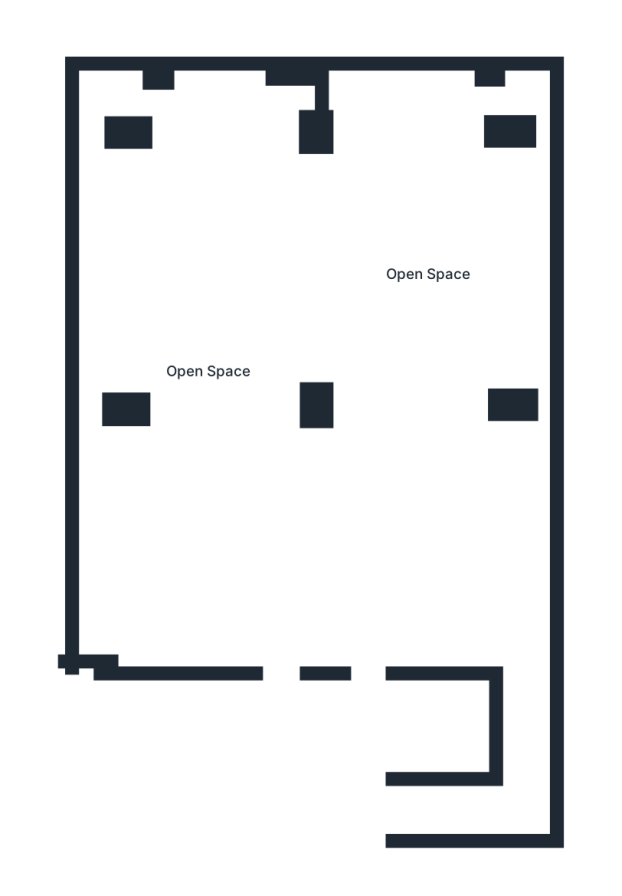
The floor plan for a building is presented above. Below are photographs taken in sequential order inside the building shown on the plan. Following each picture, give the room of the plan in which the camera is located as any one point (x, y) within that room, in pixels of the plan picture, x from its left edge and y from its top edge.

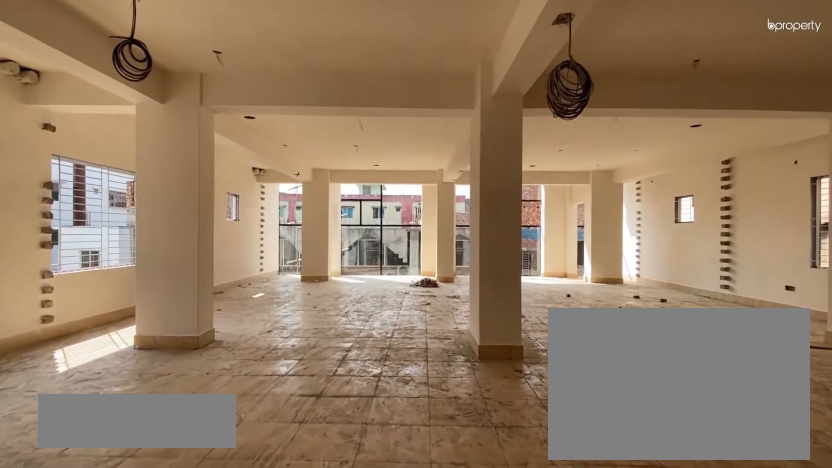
(259, 525)
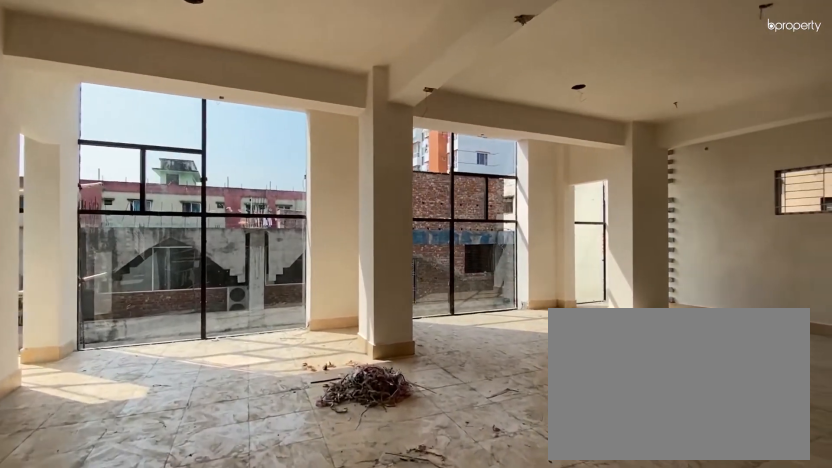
(339, 317)
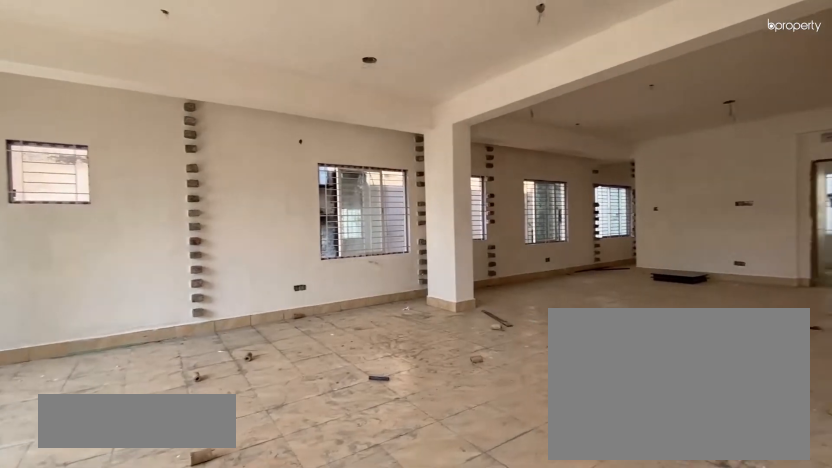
(339, 317)
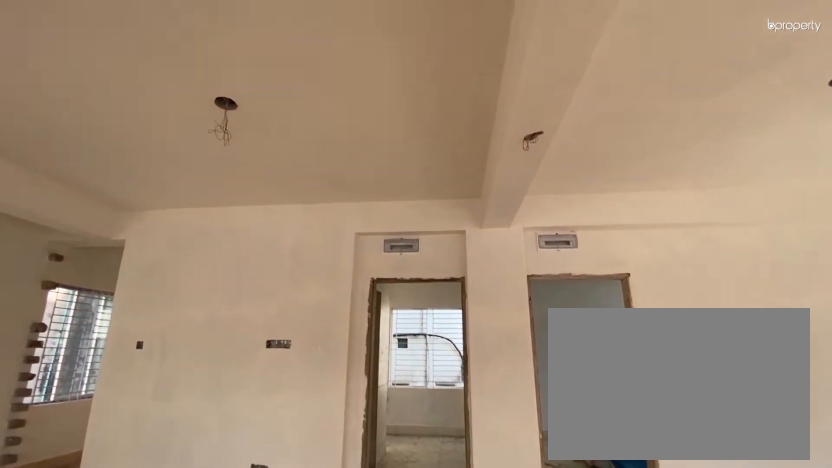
(370, 539)
